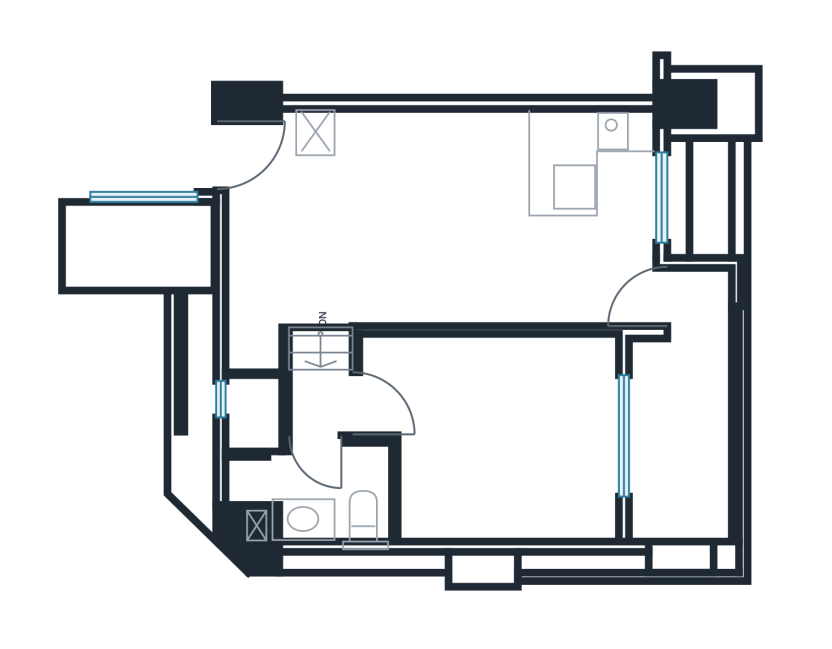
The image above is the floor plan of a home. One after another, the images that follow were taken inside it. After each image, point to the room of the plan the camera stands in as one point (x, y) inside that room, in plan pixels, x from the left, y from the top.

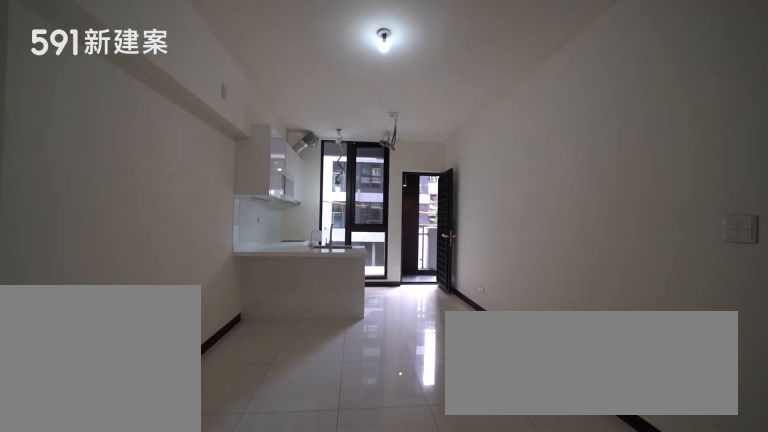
(381, 231)
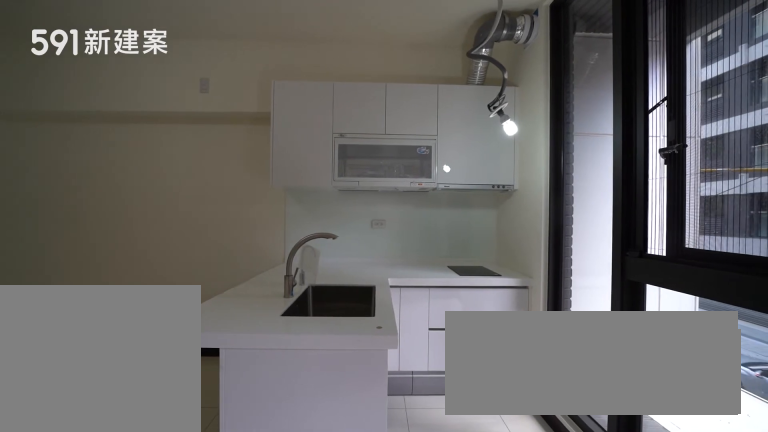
(585, 187)
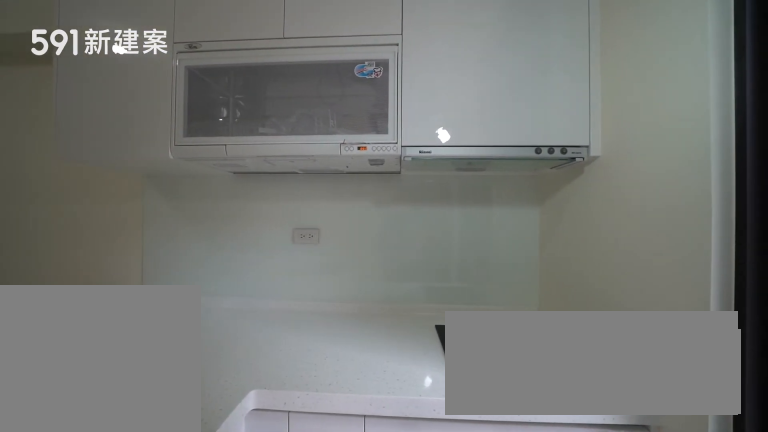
(585, 187)
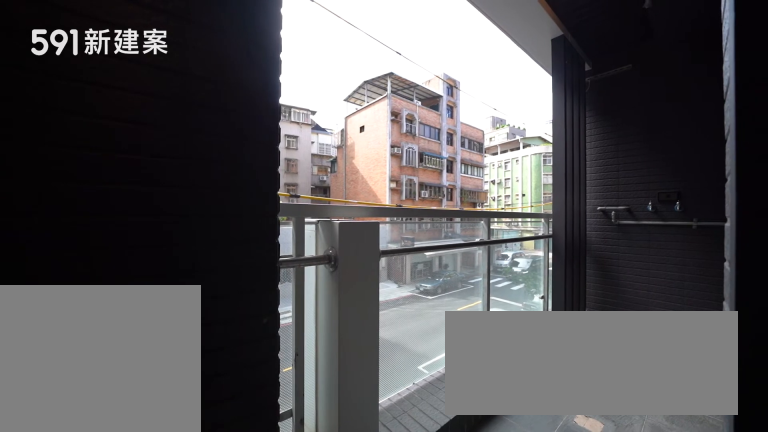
(683, 418)
